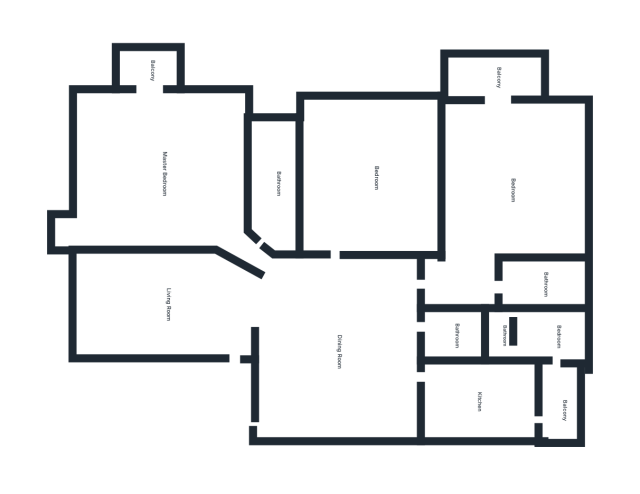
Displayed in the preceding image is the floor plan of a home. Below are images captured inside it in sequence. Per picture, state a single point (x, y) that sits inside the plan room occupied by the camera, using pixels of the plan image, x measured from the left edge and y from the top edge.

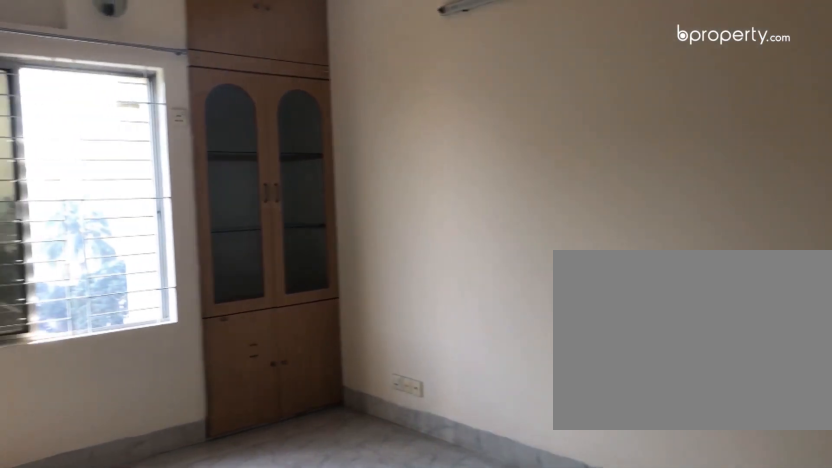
(161, 303)
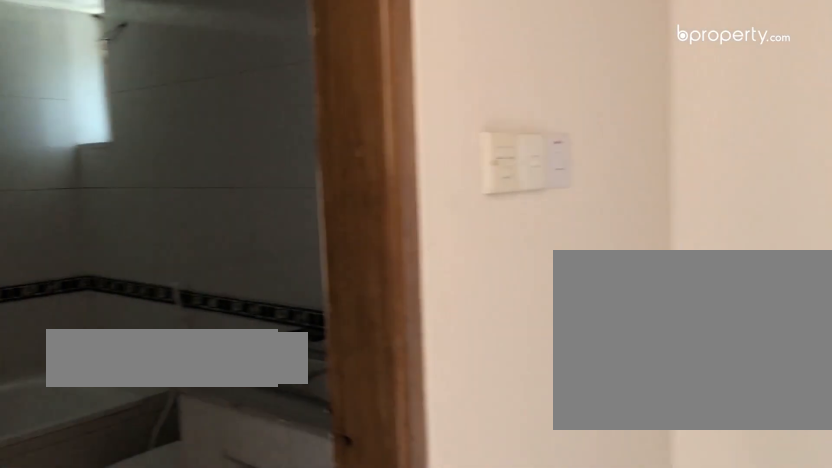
(282, 182)
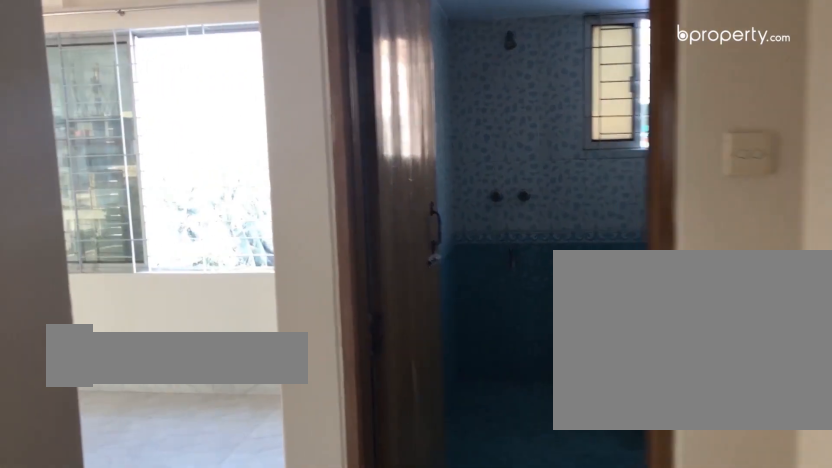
(526, 196)
